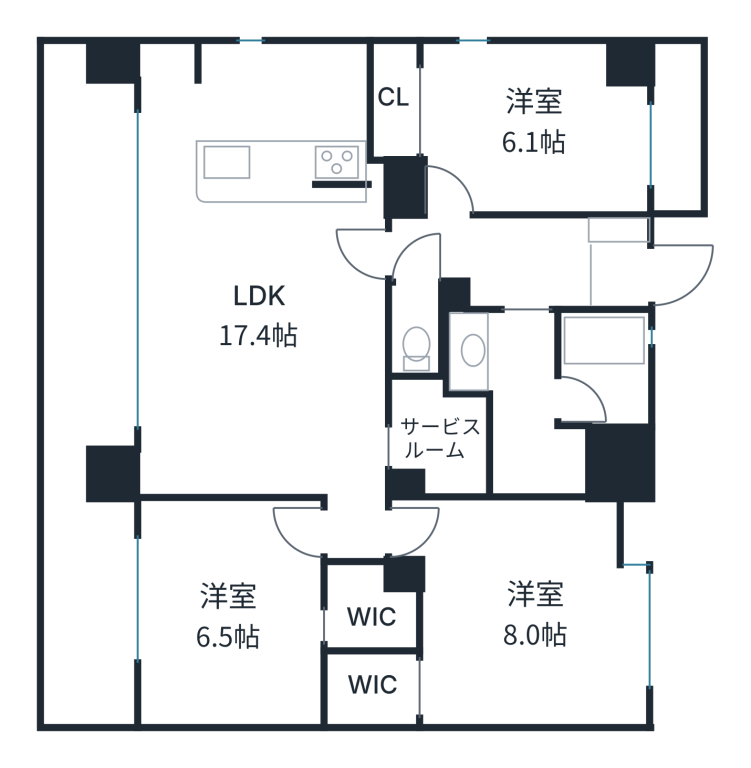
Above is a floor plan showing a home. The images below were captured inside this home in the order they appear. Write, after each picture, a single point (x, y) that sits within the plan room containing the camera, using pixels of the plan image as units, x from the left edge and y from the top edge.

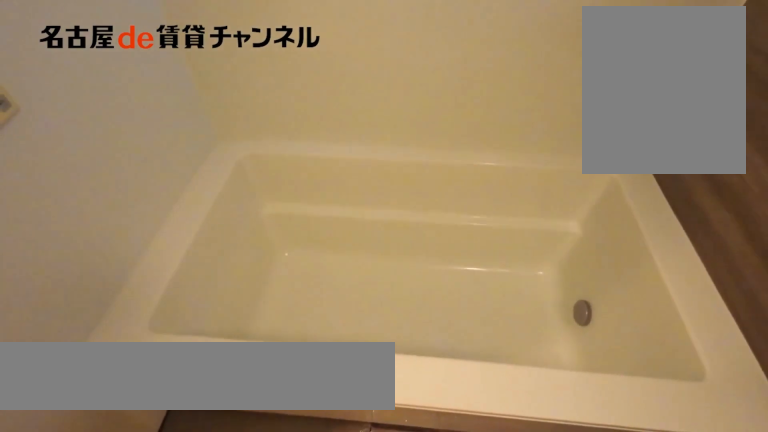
(601, 367)
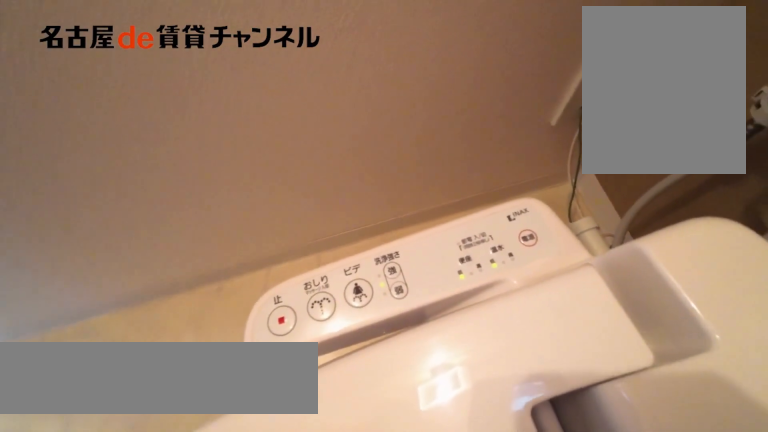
(415, 328)
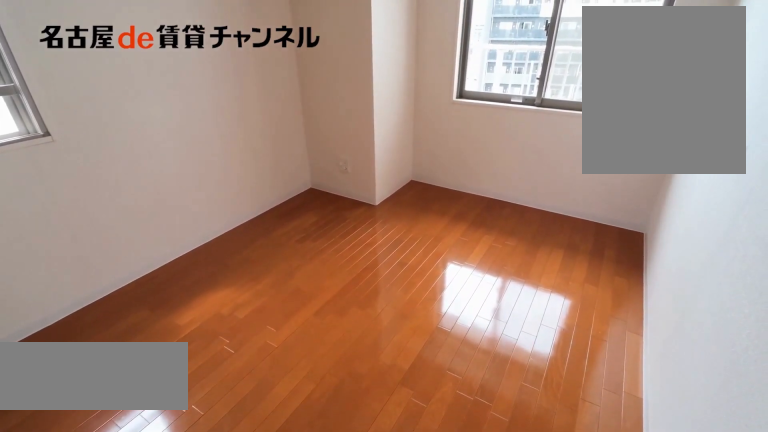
(509, 127)
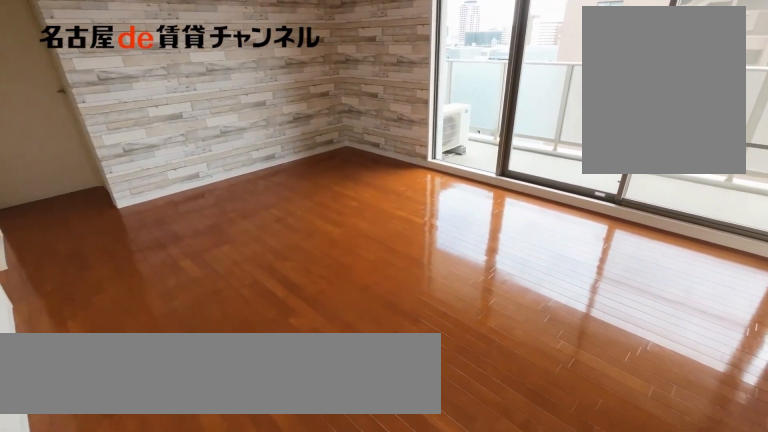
(259, 268)
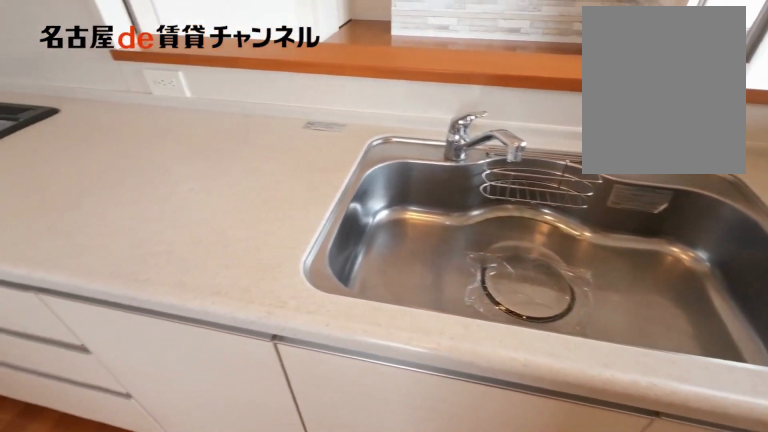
(258, 268)
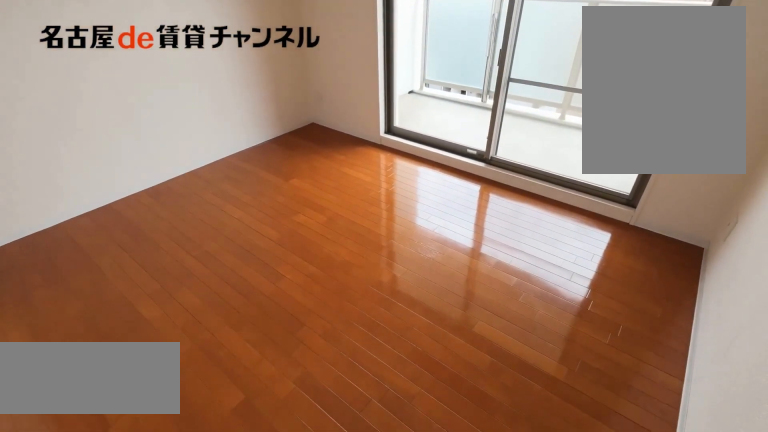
(255, 624)
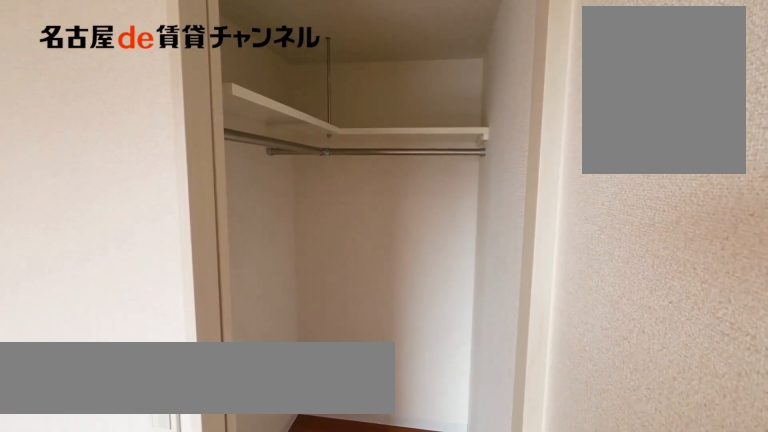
(255, 624)
